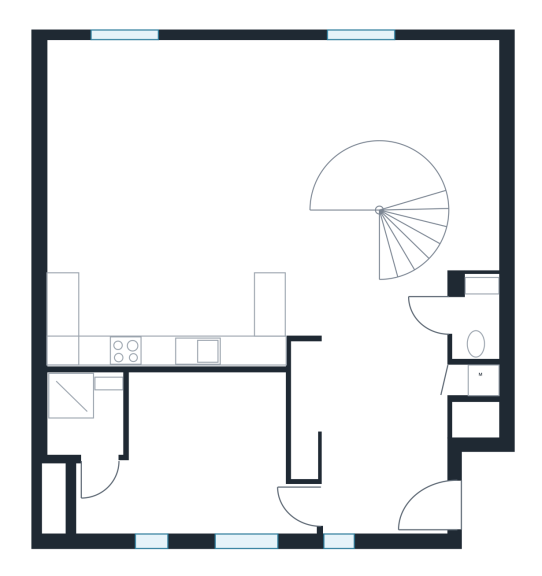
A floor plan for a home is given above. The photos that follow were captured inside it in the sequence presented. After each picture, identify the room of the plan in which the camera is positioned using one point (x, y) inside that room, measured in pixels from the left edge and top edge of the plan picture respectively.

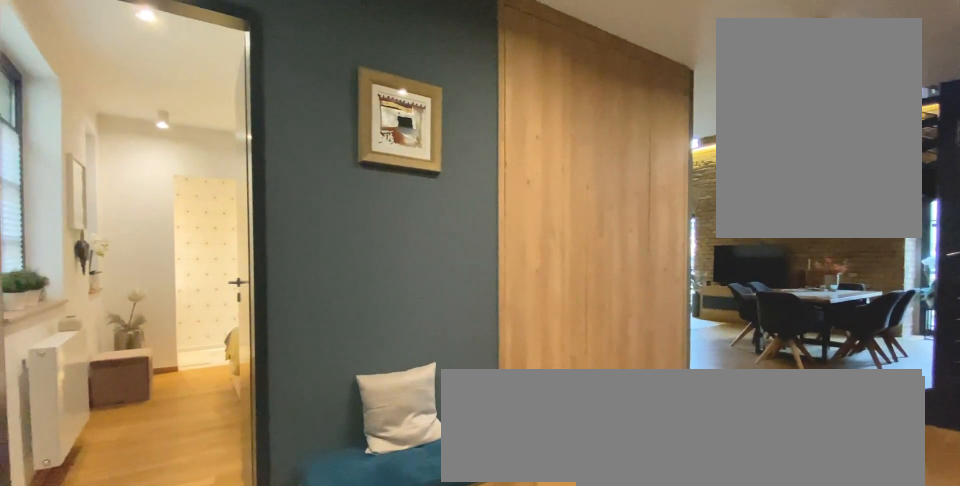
(388, 444)
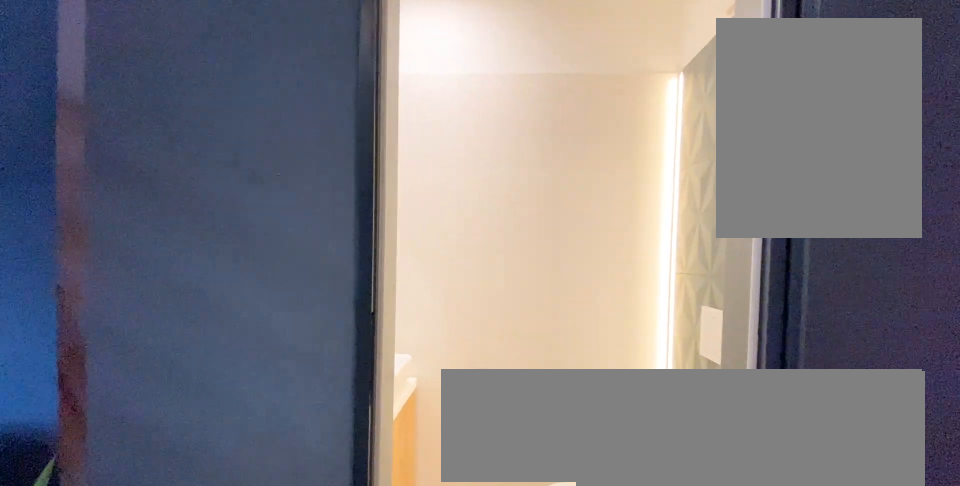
(475, 323)
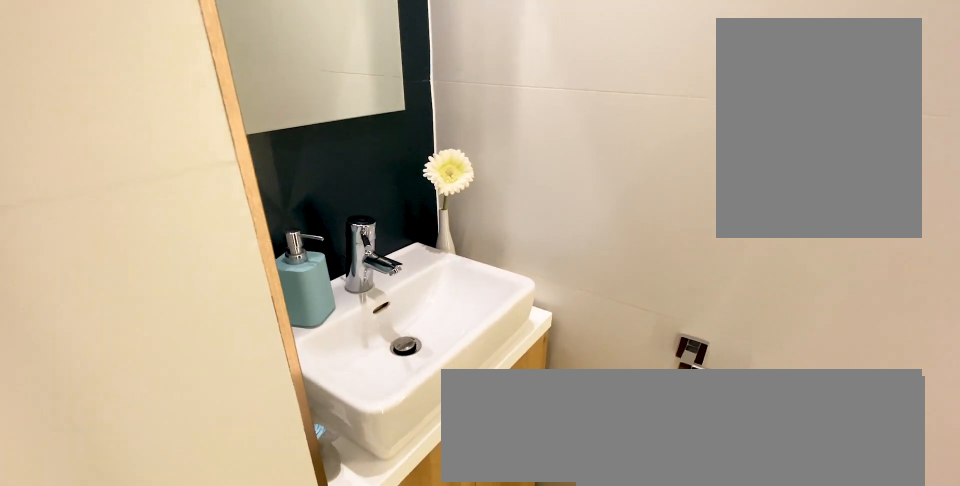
(475, 323)
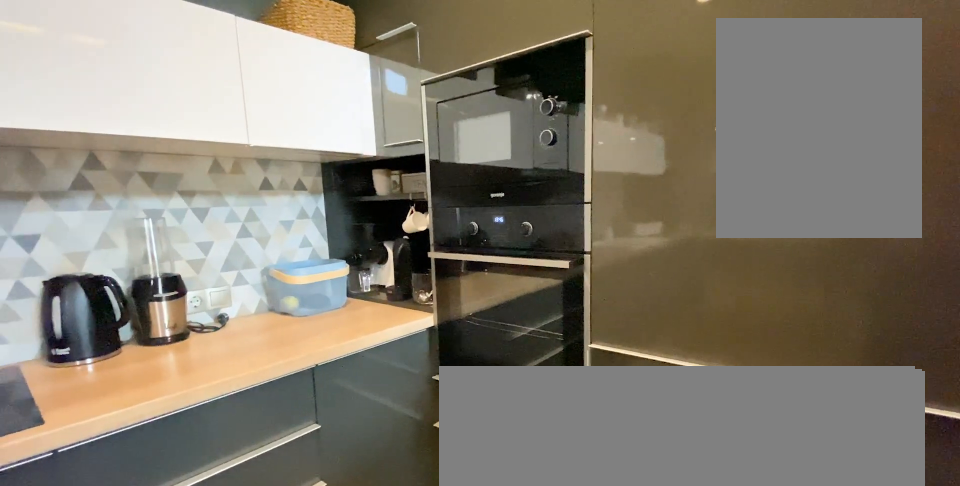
(200, 200)
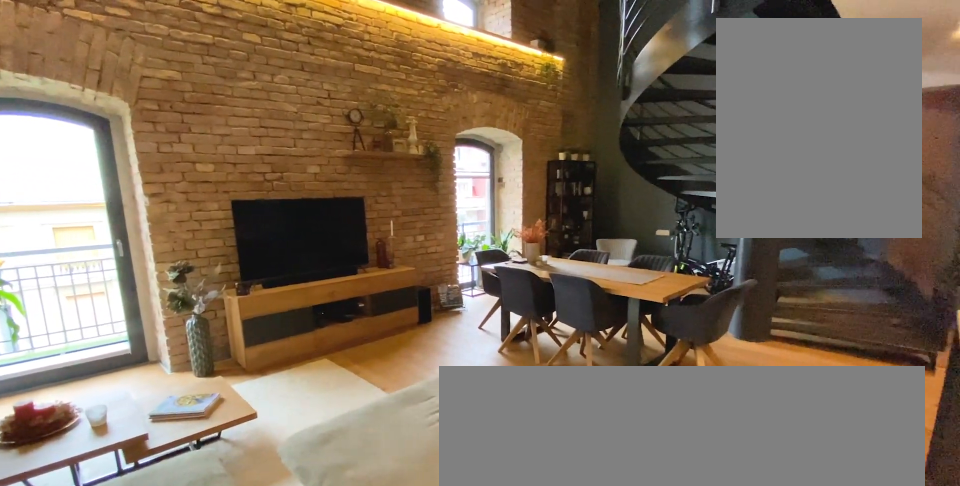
(200, 200)
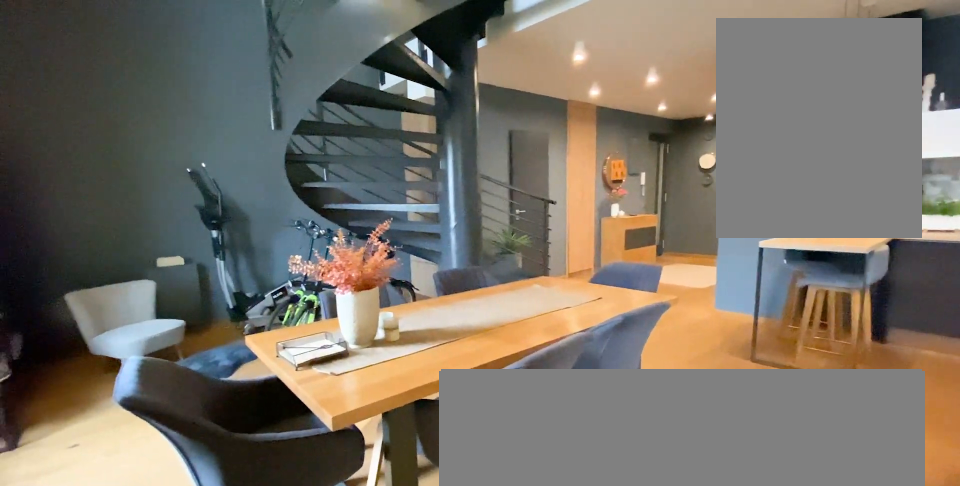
(200, 200)
